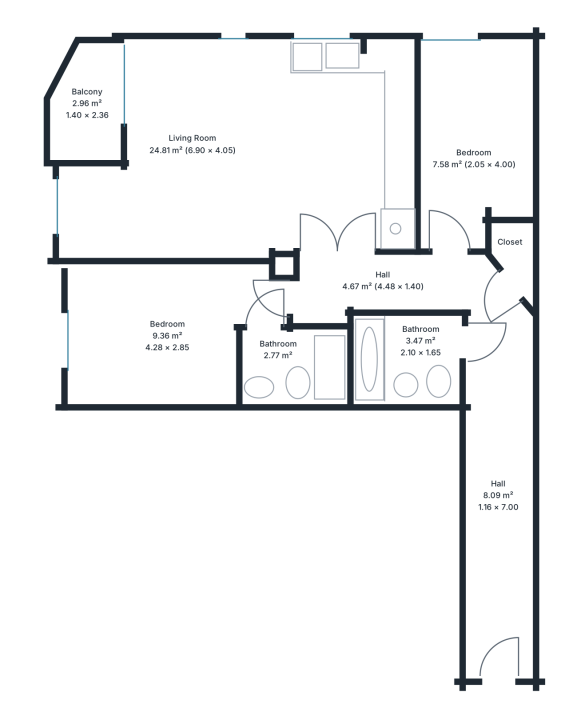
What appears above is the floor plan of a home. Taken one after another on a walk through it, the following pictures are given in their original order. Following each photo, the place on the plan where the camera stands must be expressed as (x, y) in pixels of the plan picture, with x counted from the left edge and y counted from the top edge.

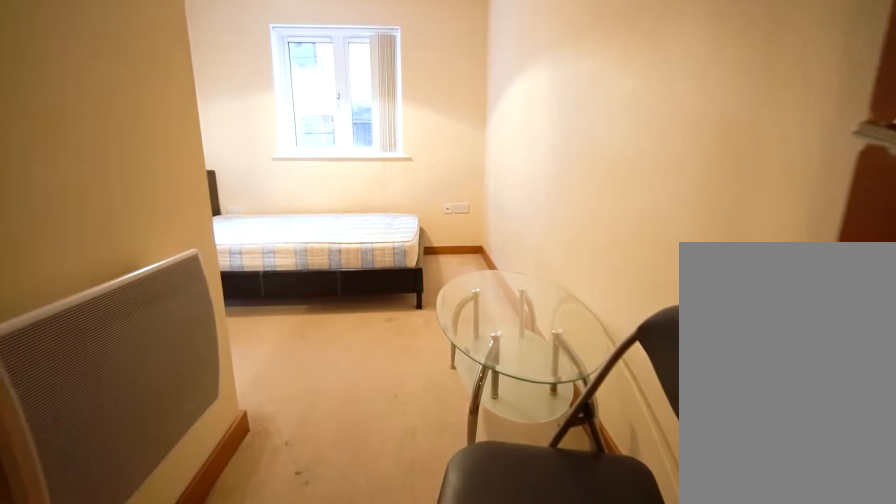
(259, 296)
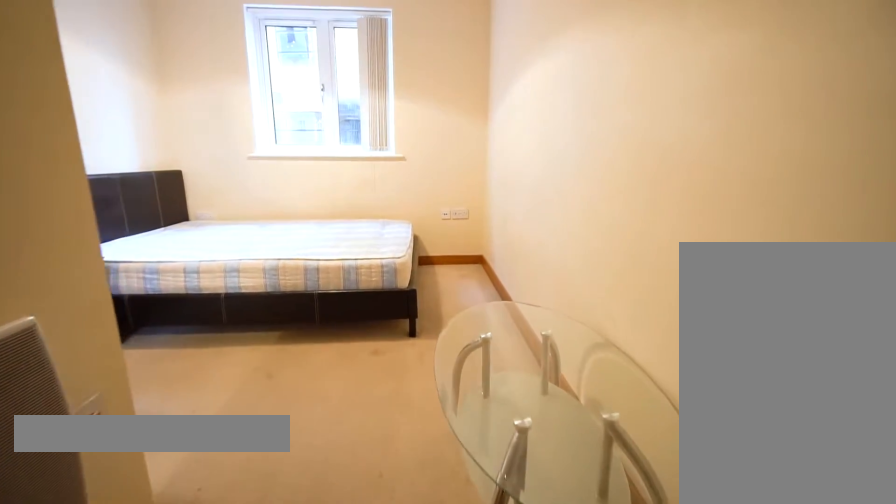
(216, 308)
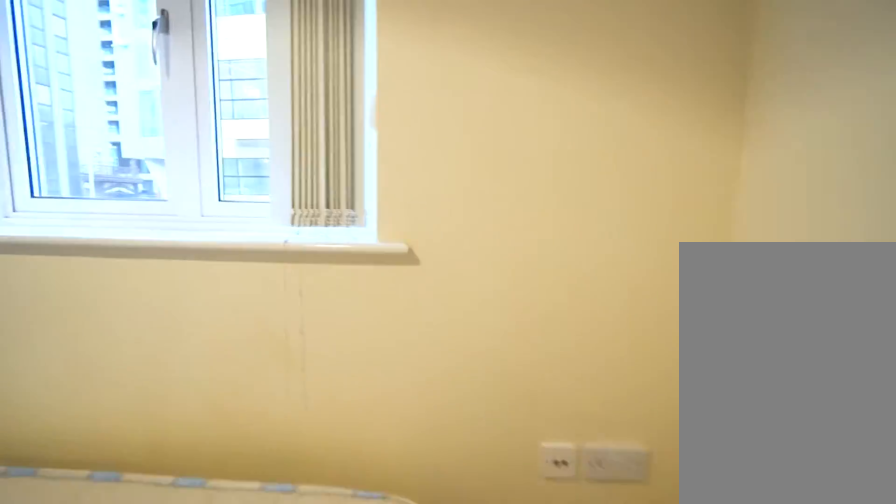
(129, 315)
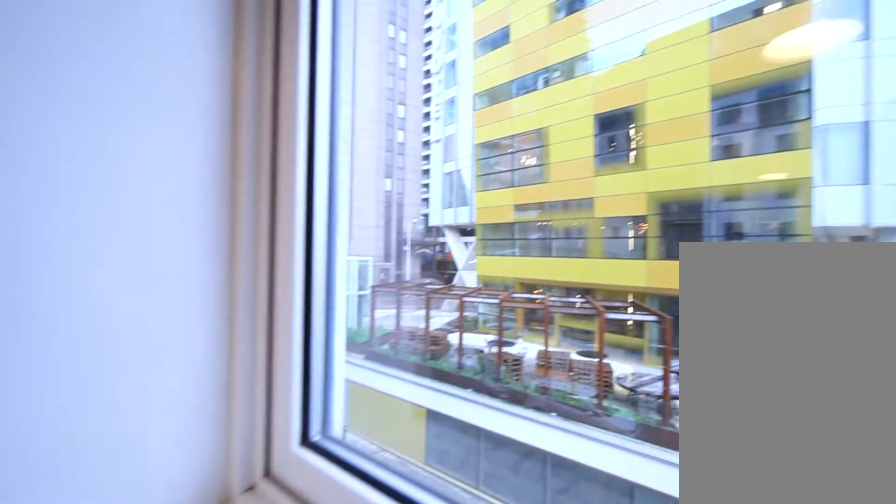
(88, 306)
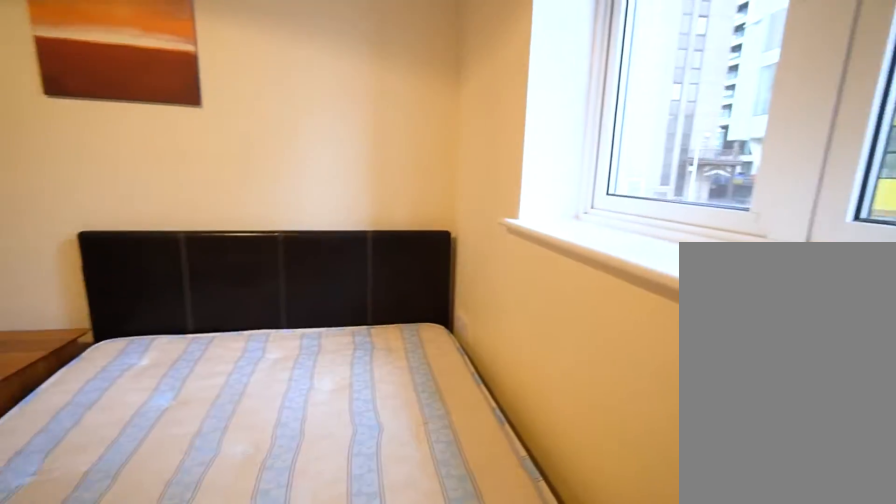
(99, 291)
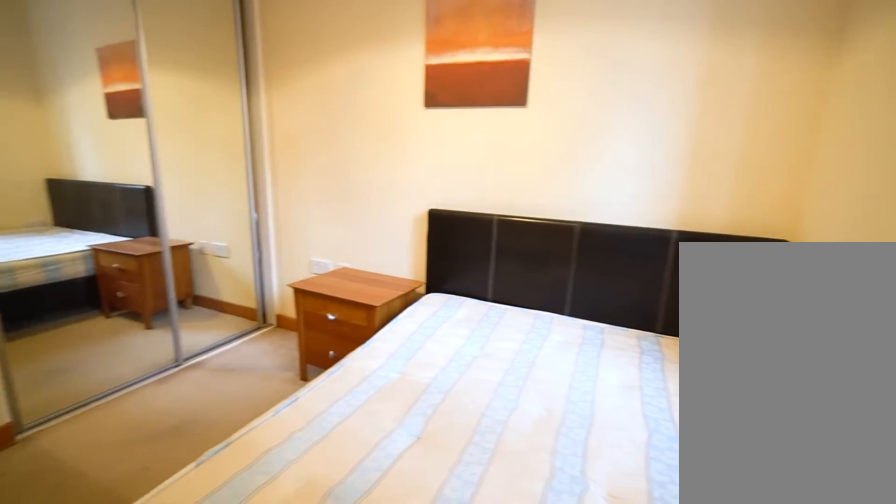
(101, 289)
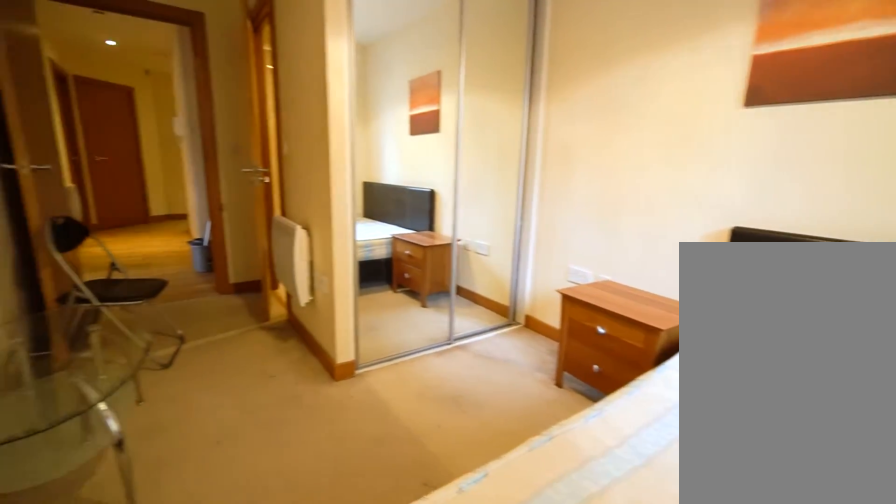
(101, 289)
